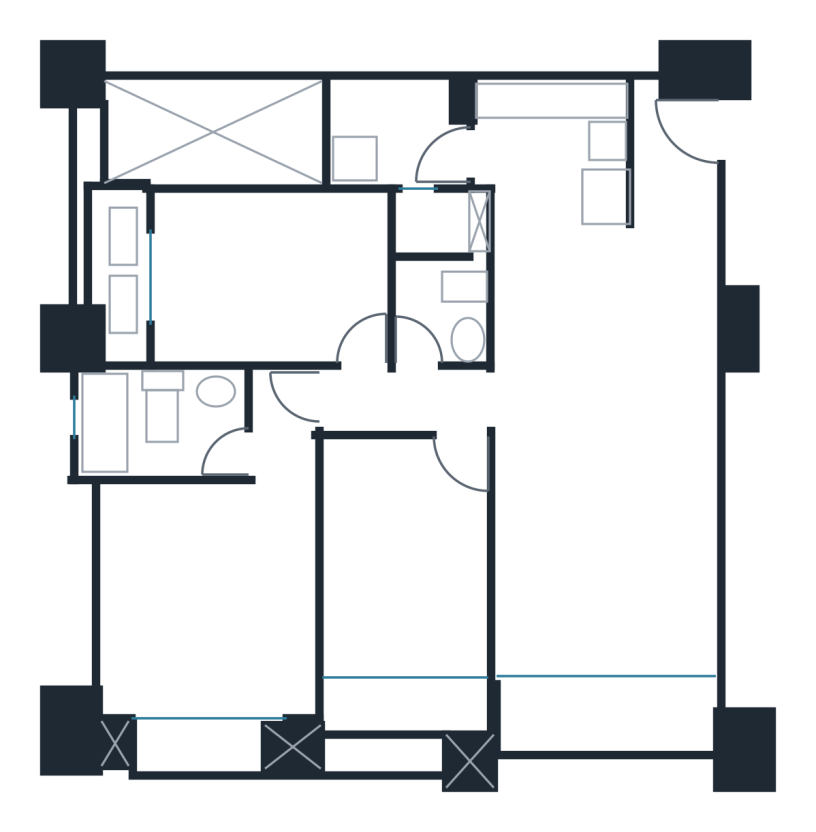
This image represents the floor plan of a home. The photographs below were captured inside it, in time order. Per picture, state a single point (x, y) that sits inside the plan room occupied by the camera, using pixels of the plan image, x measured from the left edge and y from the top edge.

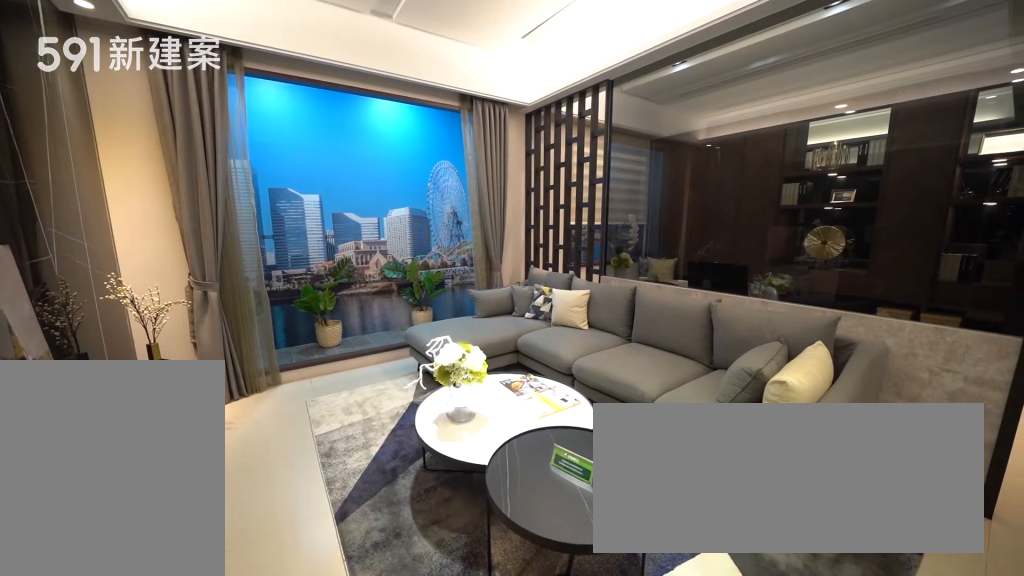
(603, 556)
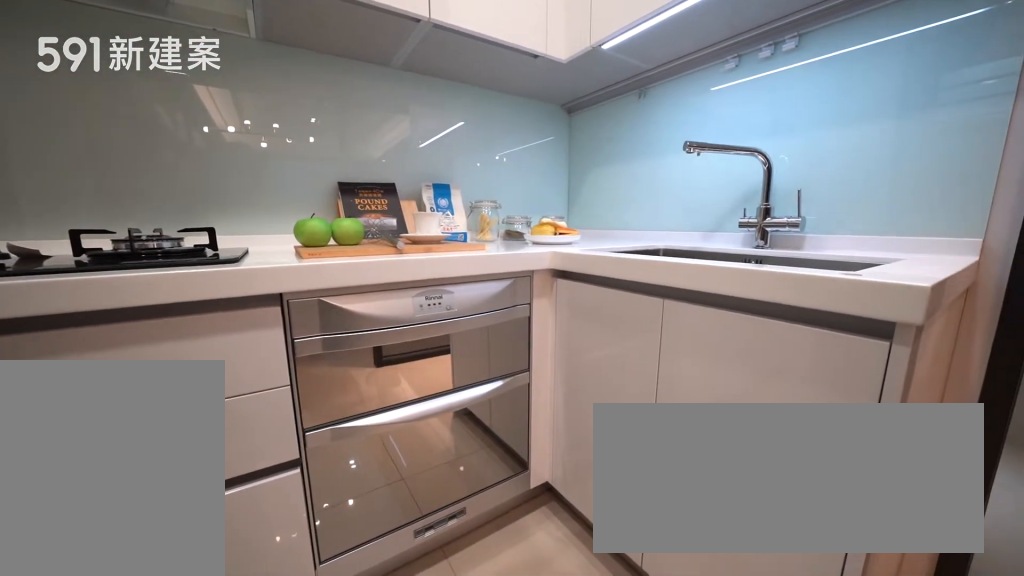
(554, 143)
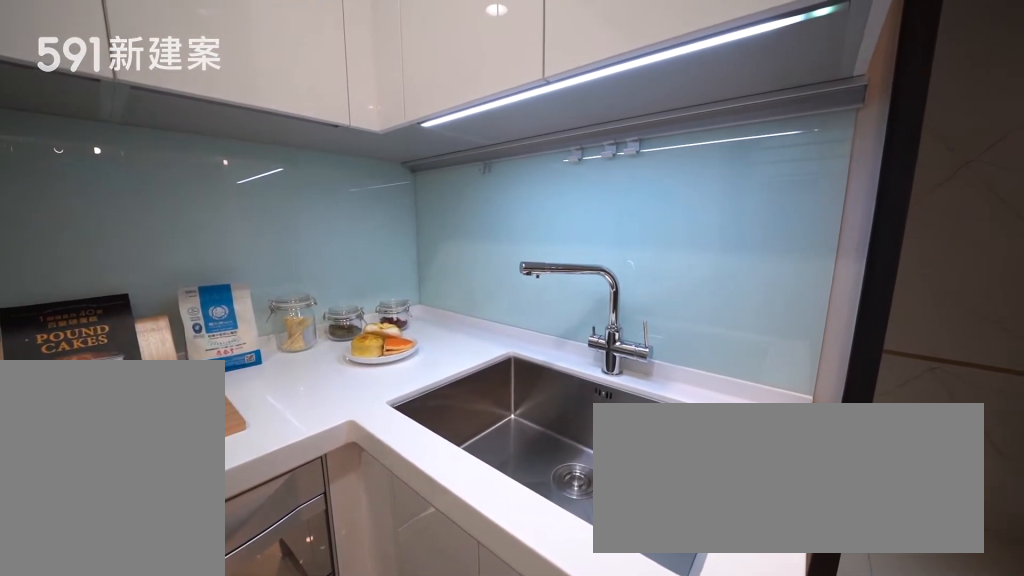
(554, 143)
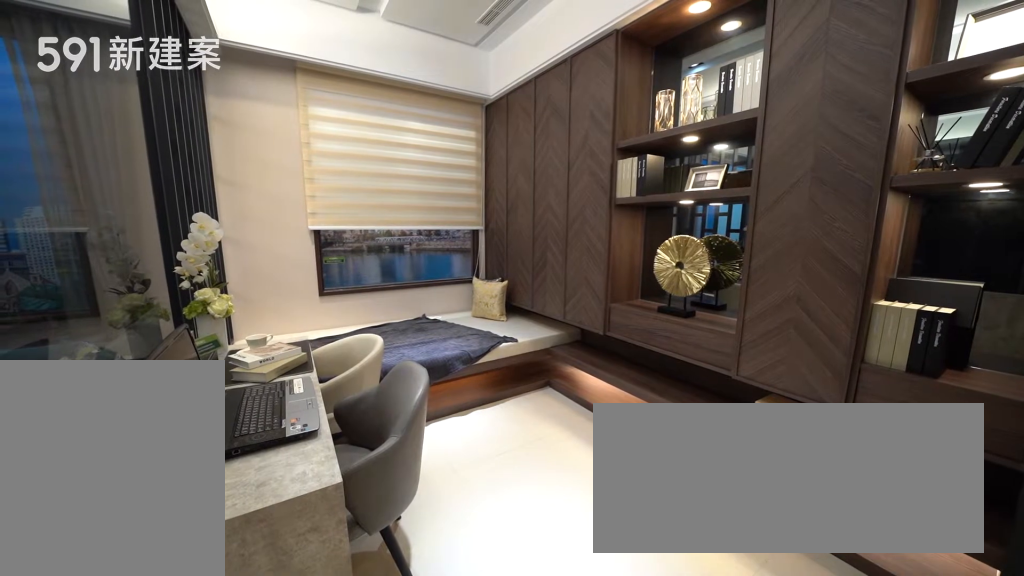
(406, 559)
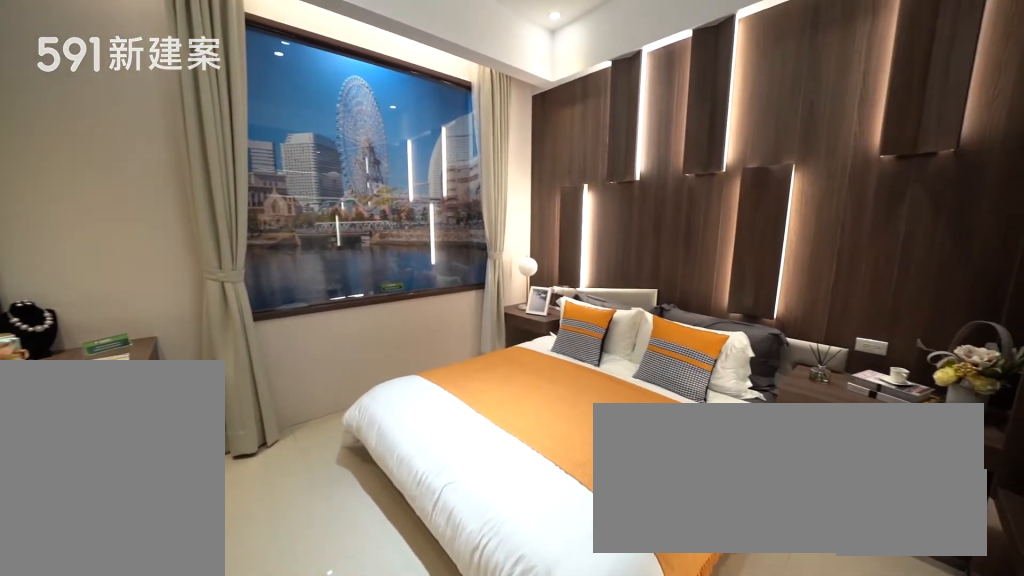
(210, 605)
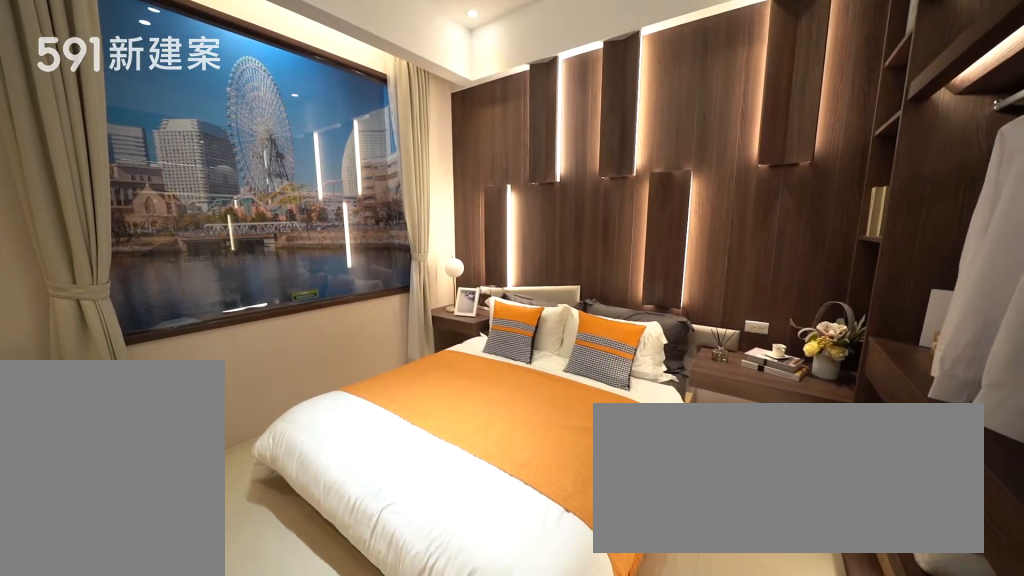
(210, 605)
